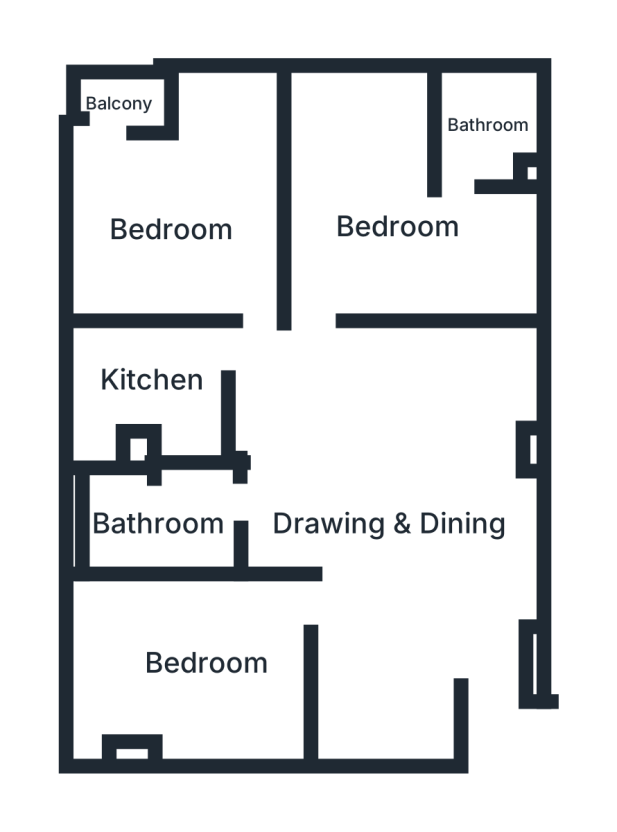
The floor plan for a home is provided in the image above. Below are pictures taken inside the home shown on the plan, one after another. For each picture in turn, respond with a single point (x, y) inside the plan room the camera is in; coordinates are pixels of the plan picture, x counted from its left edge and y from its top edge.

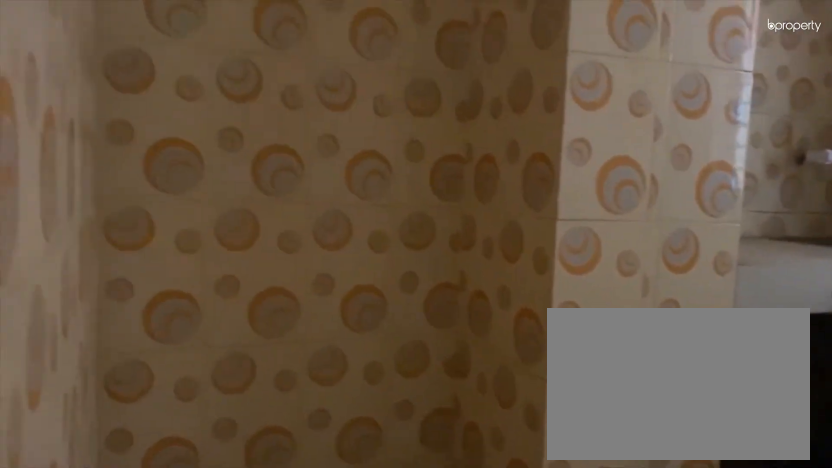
(156, 378)
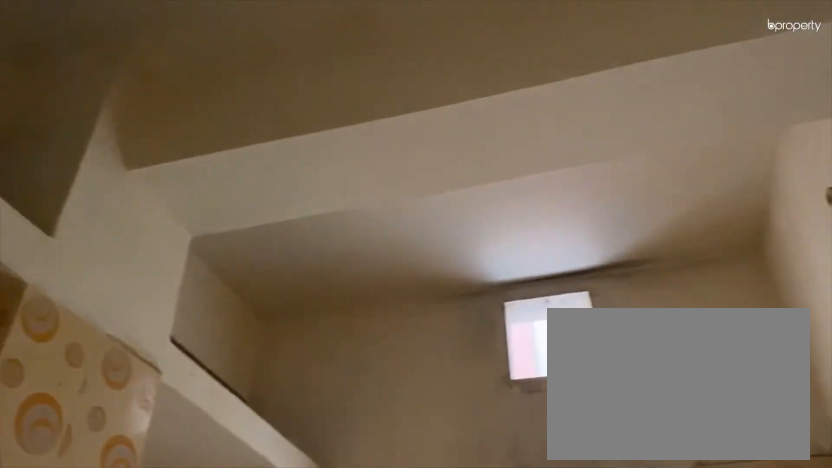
(156, 378)
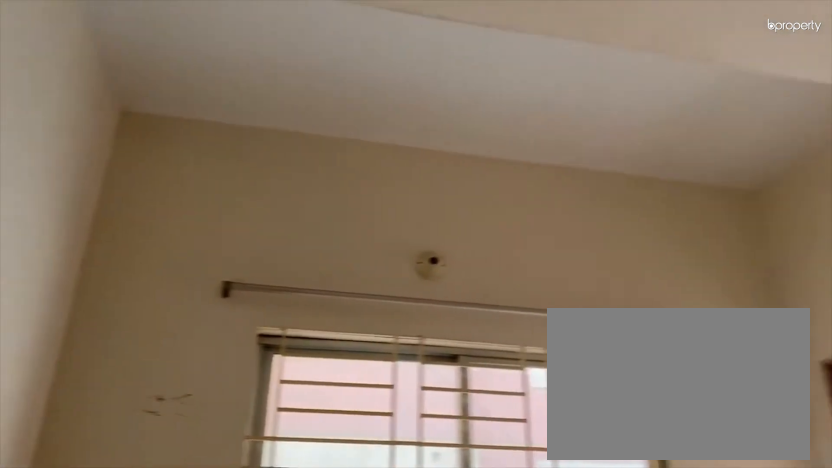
(167, 231)
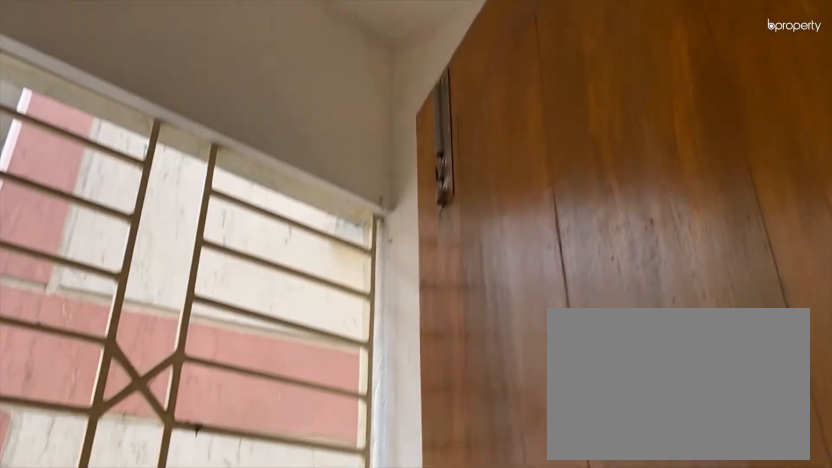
(120, 104)
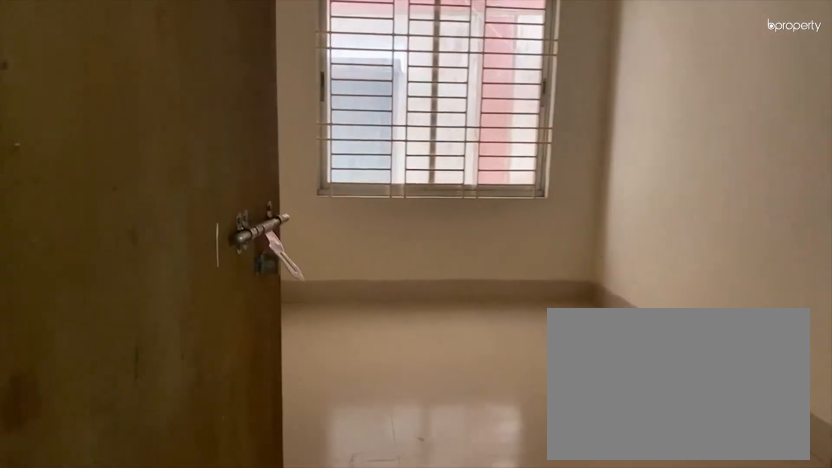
(391, 225)
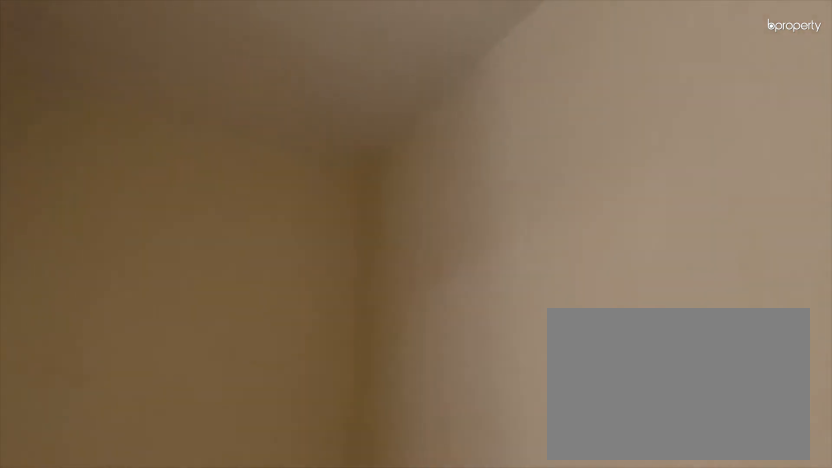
(391, 225)
